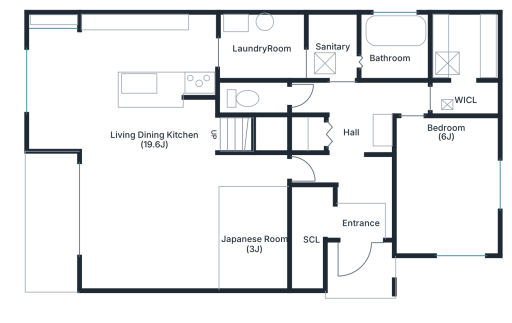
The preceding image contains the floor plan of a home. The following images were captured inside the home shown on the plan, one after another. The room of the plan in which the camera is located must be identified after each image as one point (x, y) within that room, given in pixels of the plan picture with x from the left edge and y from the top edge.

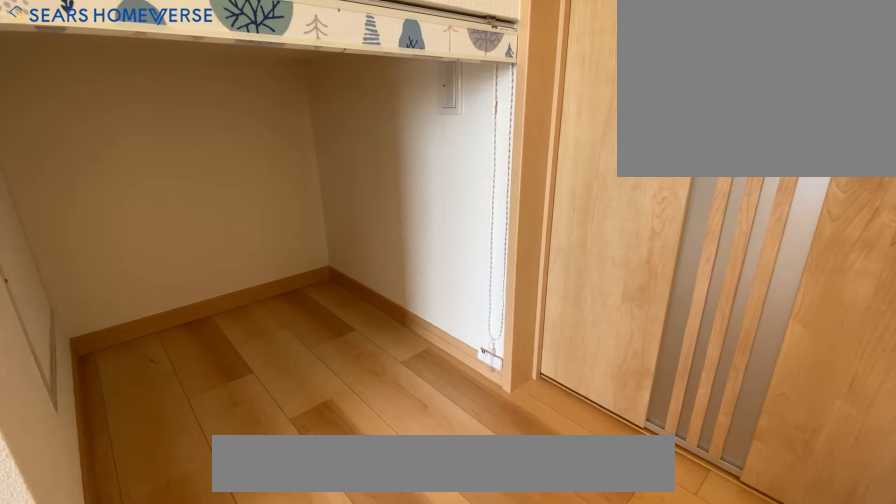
(267, 135)
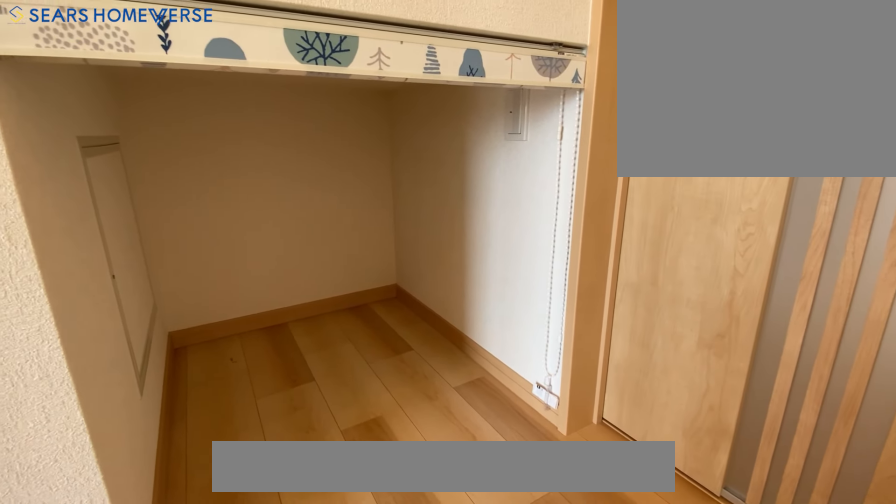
(267, 135)
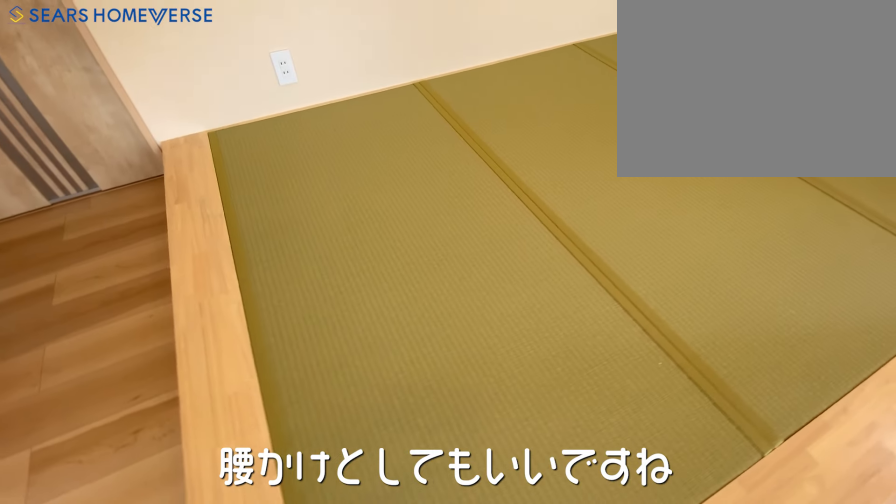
(256, 239)
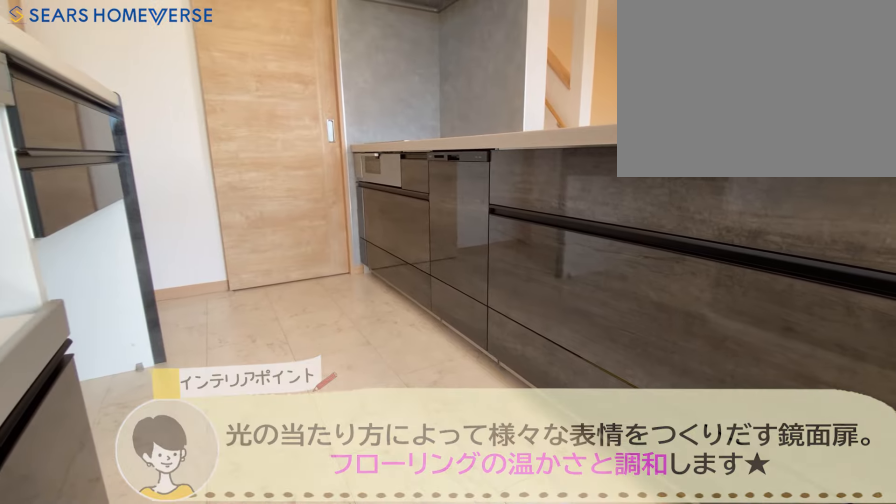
(154, 50)
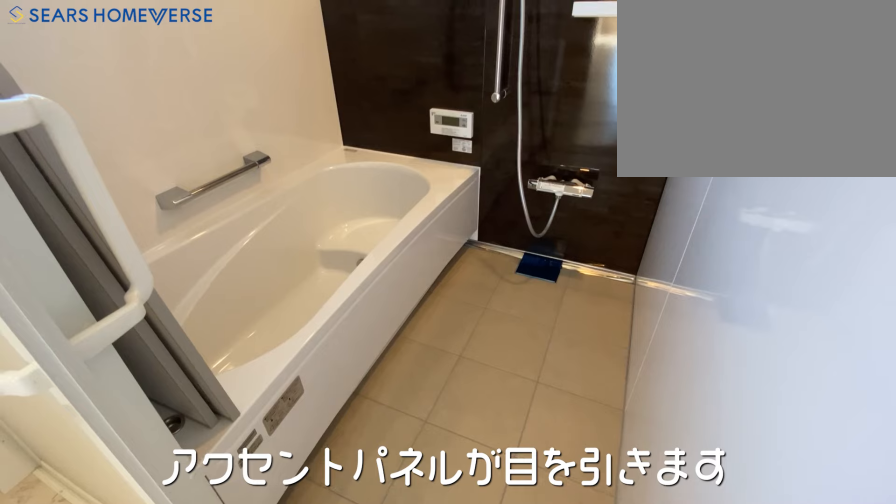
(397, 51)
